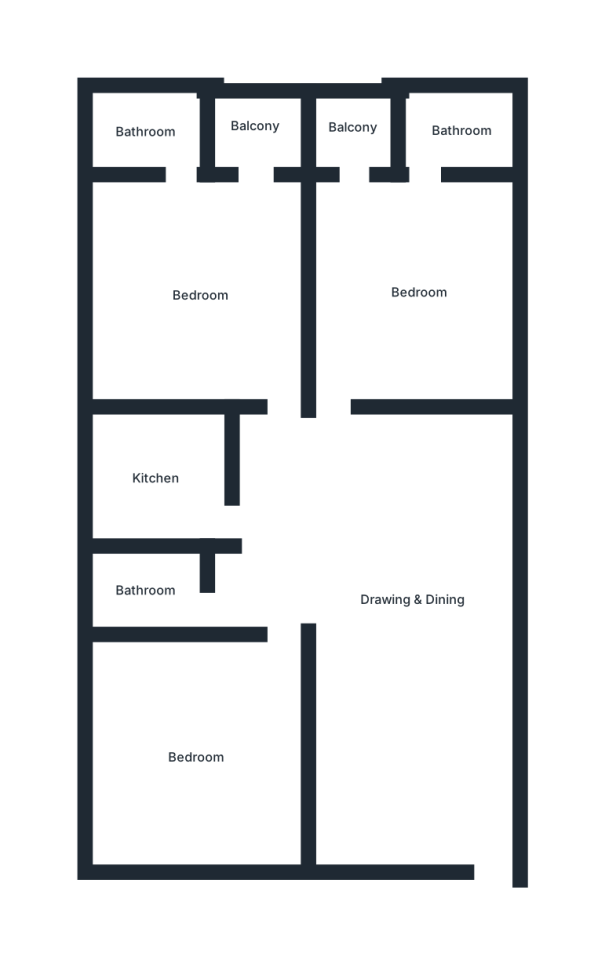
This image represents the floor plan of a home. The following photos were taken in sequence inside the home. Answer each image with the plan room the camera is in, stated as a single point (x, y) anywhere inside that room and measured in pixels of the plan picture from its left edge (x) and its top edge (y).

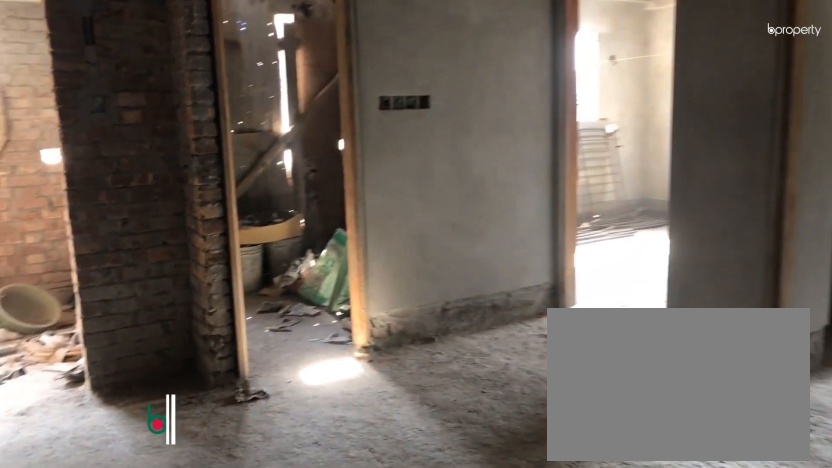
(416, 599)
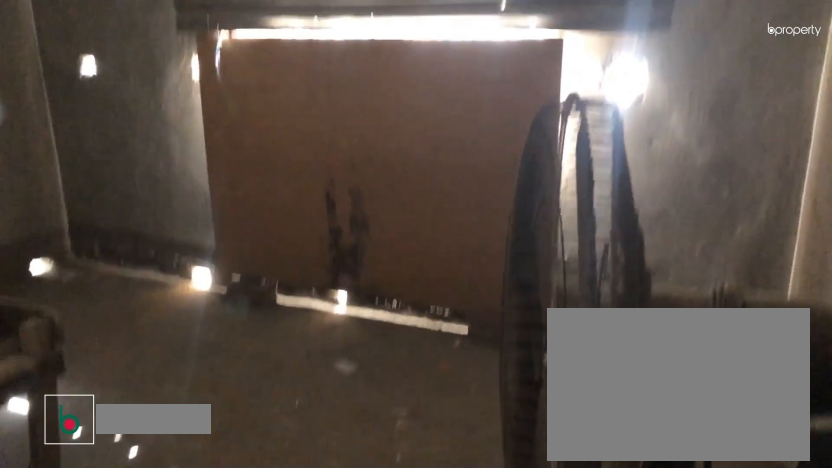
(197, 757)
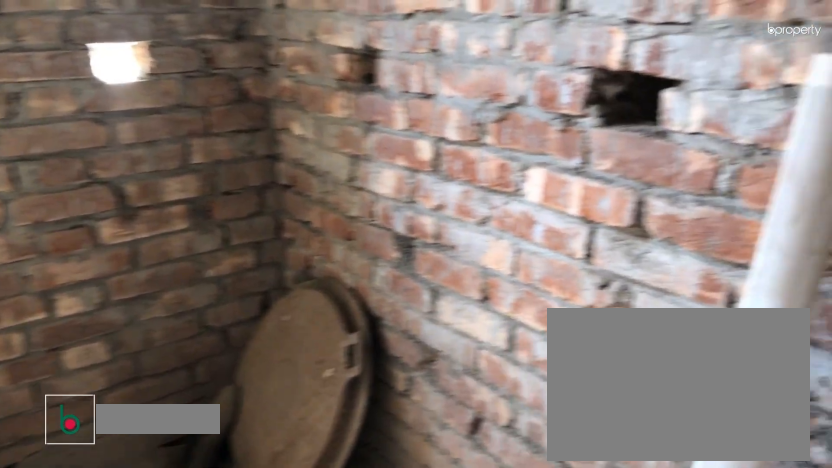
(147, 587)
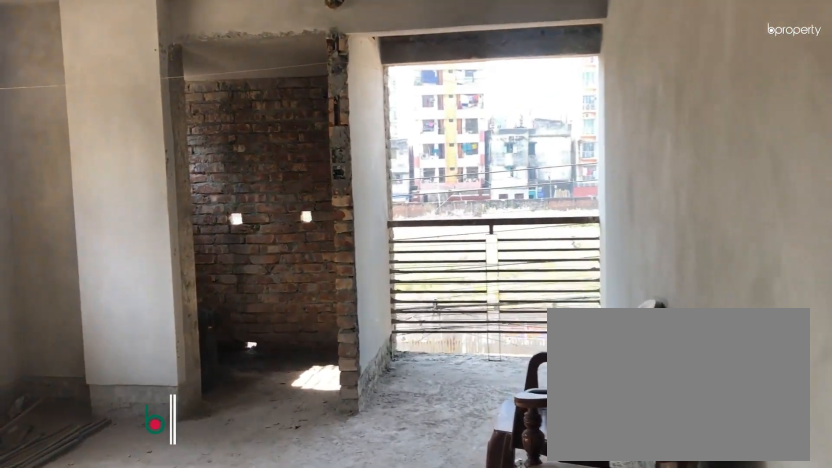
(203, 294)
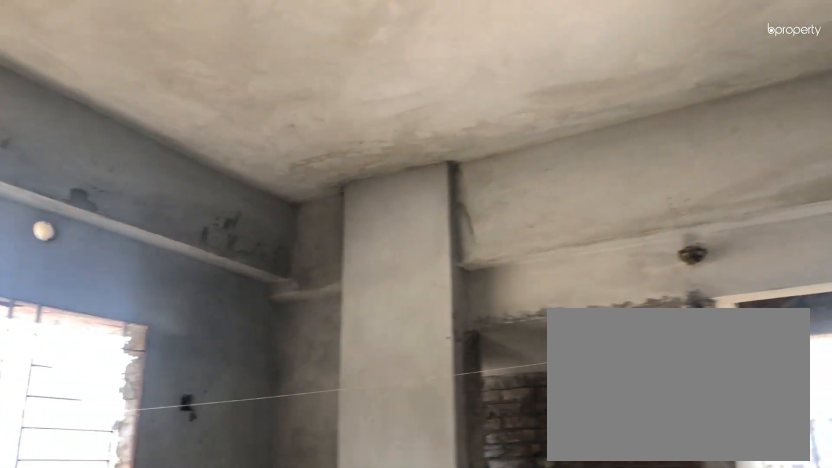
(203, 294)
